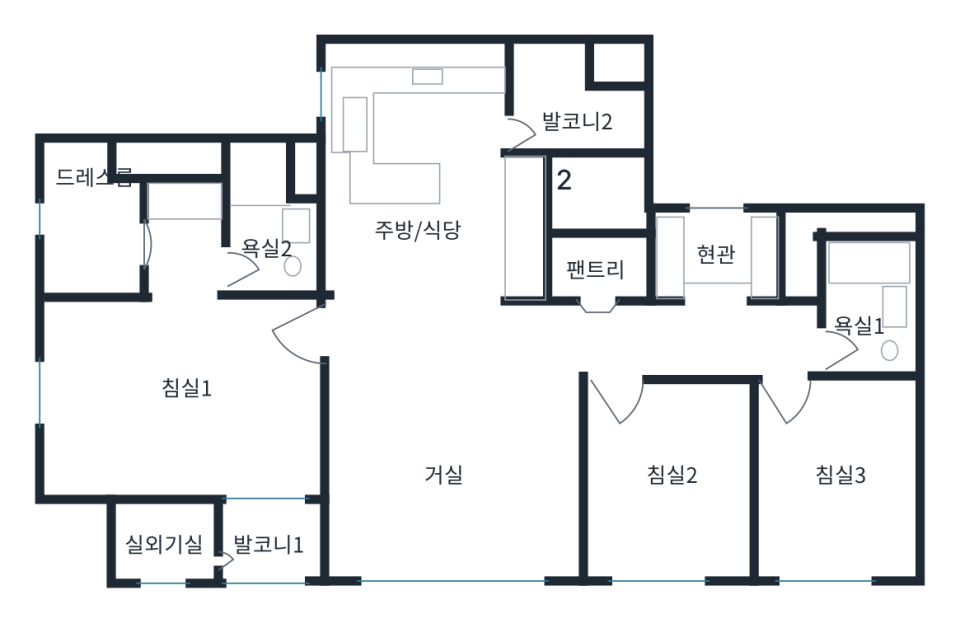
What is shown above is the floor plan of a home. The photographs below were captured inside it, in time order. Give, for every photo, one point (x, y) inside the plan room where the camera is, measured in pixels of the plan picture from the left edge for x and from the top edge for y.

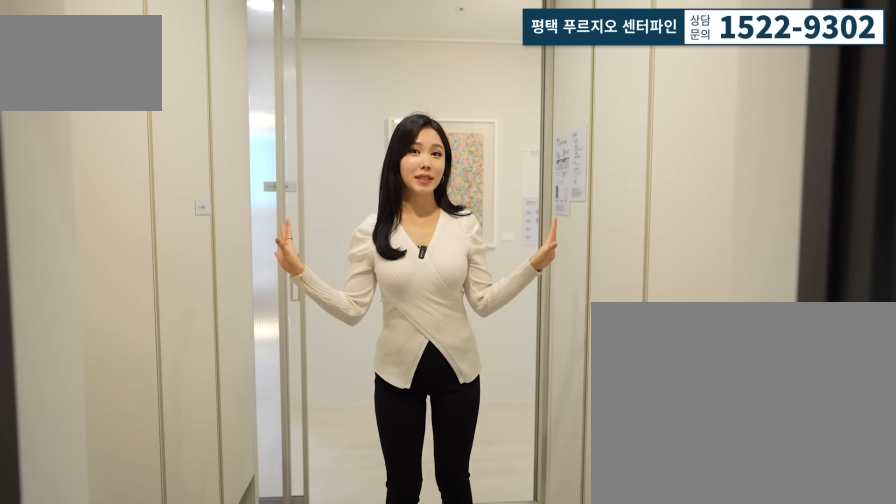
(721, 248)
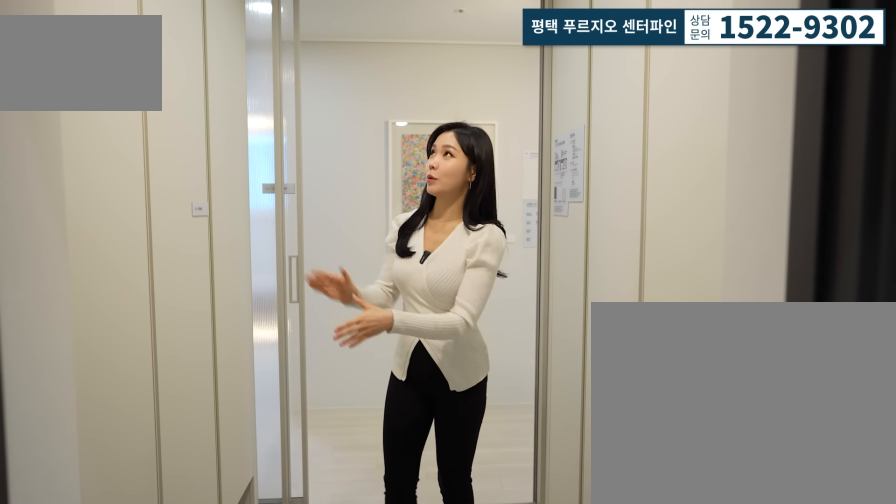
(726, 242)
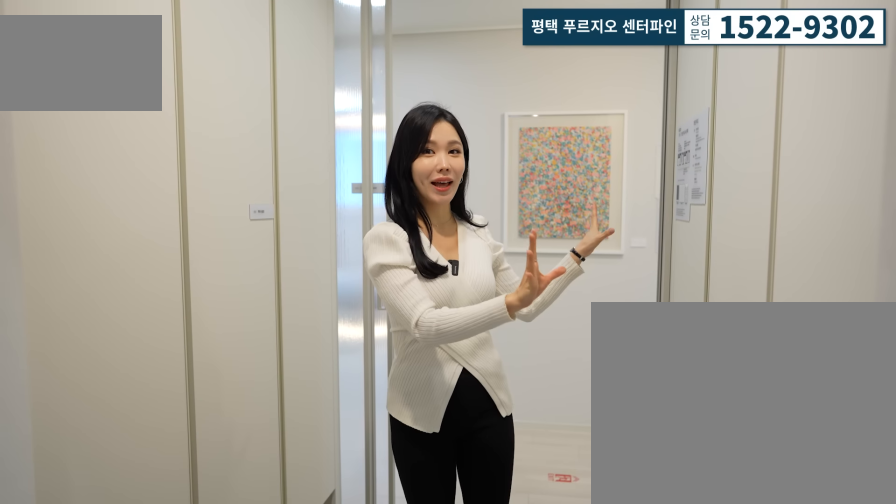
(720, 259)
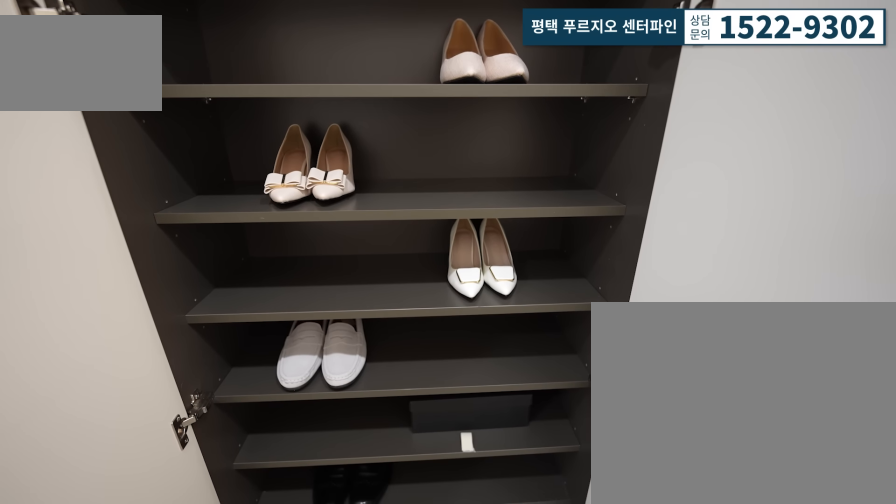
(720, 259)
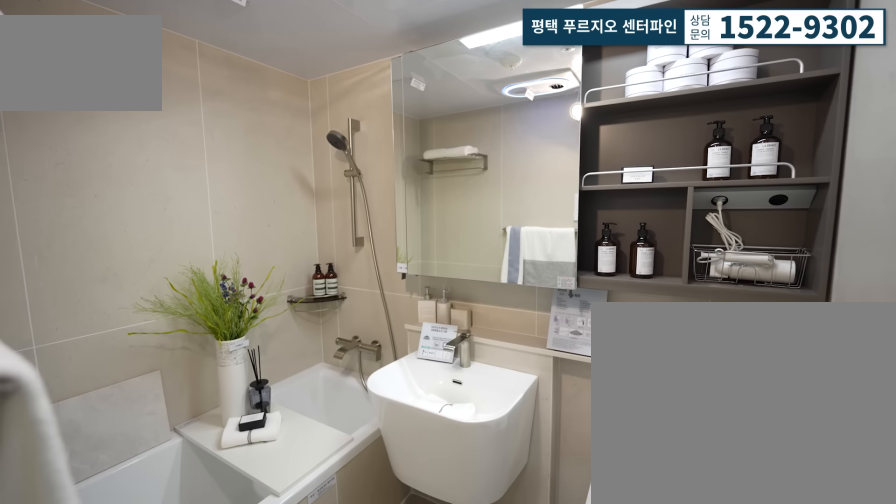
(857, 319)
